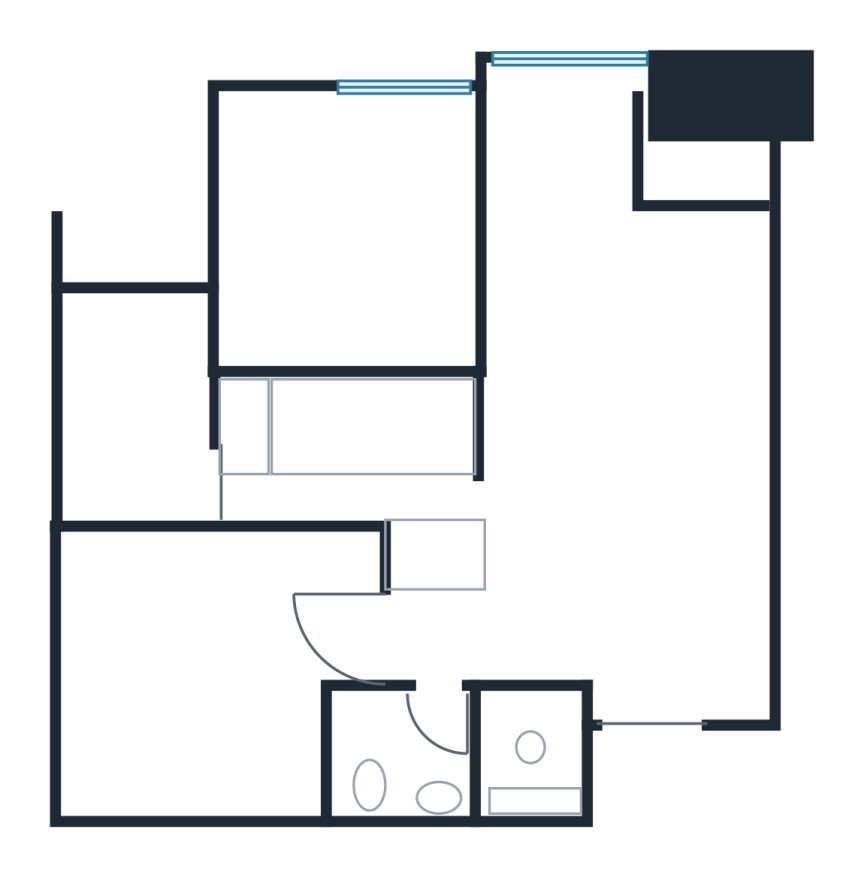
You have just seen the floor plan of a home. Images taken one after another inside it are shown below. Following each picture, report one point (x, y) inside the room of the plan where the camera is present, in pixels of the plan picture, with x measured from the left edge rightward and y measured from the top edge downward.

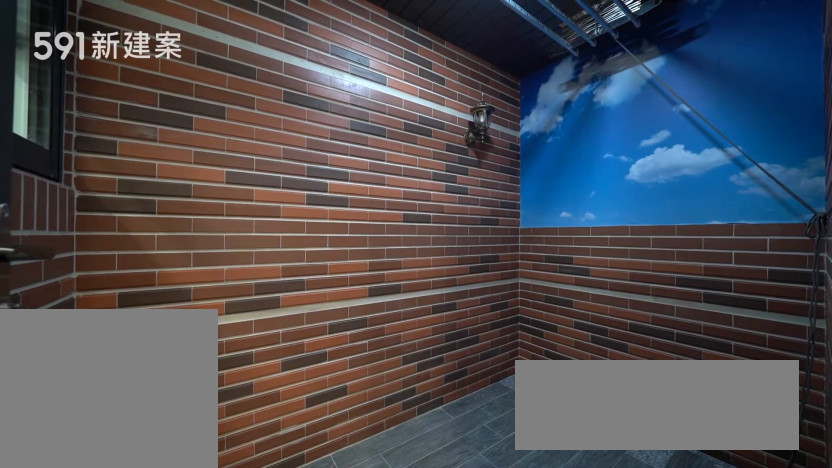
(132, 397)
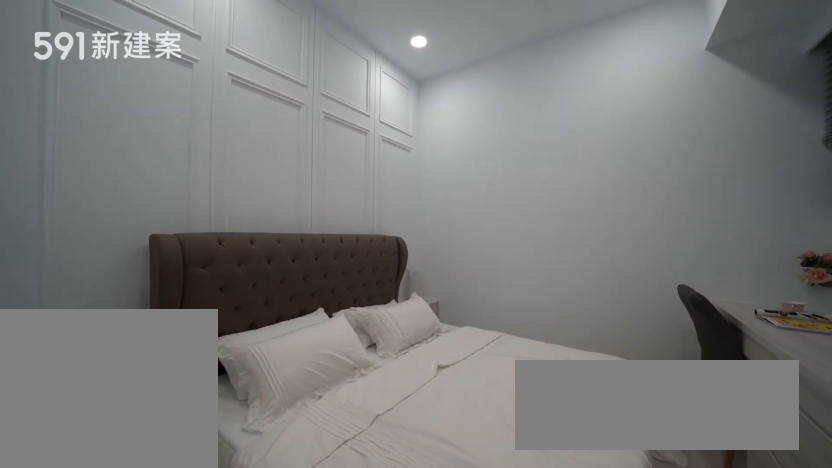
(201, 670)
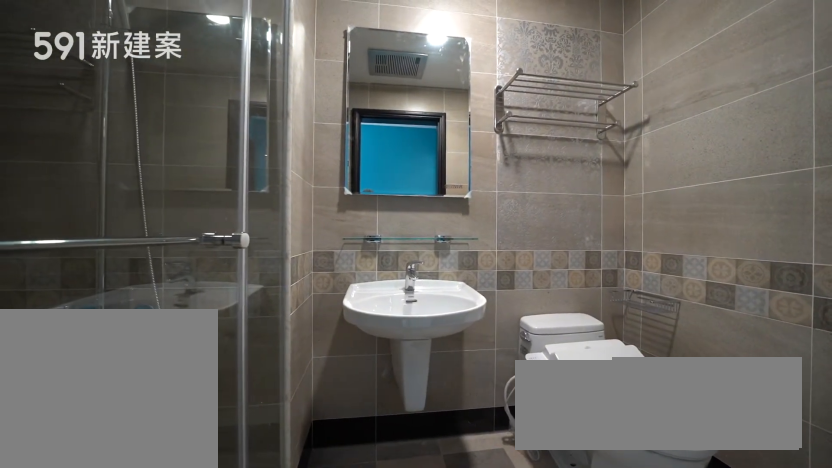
(460, 754)
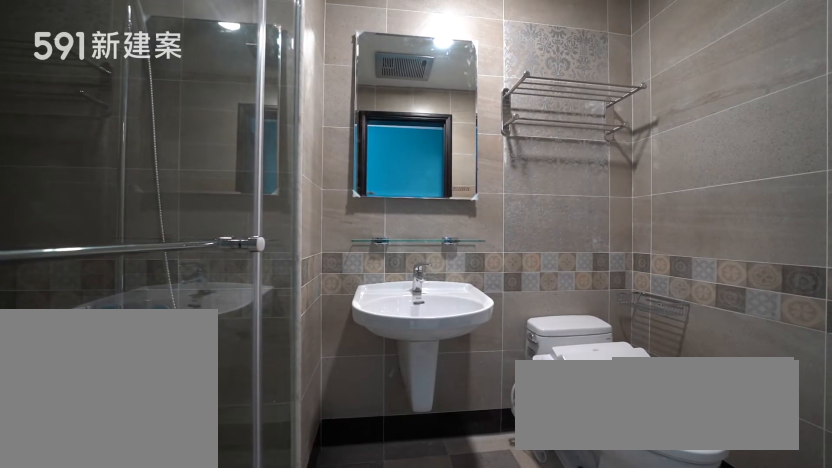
(460, 754)
